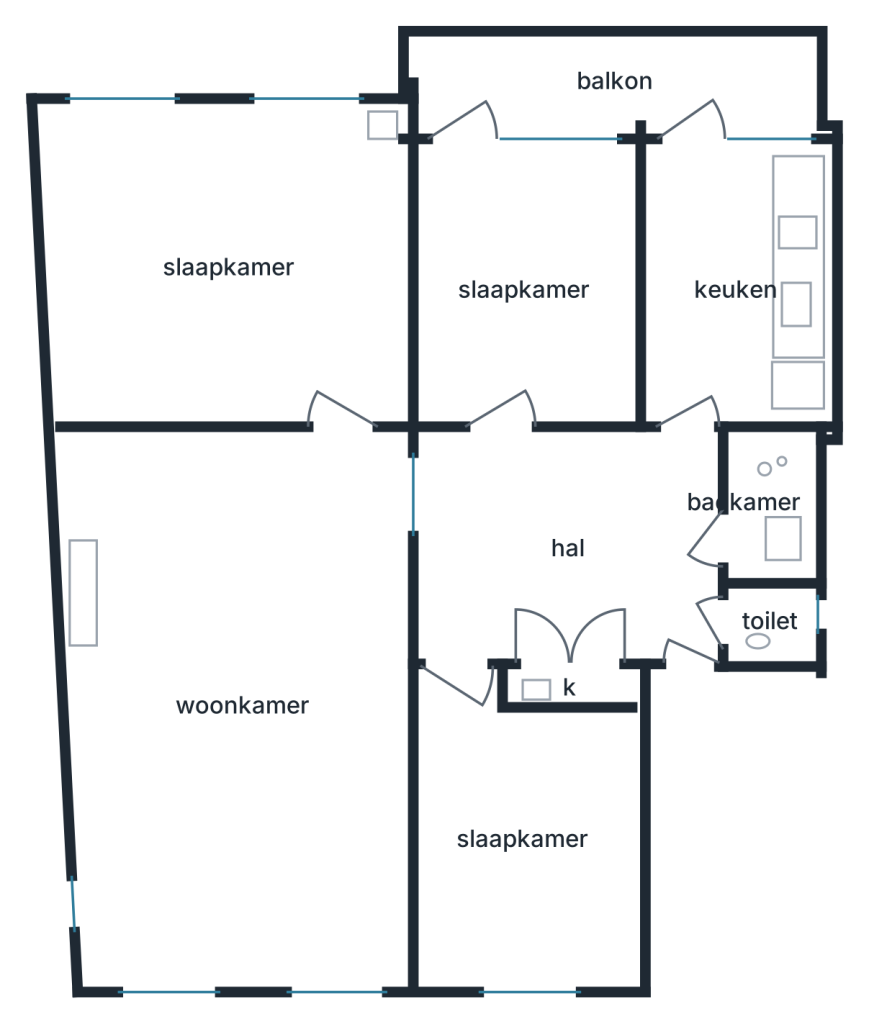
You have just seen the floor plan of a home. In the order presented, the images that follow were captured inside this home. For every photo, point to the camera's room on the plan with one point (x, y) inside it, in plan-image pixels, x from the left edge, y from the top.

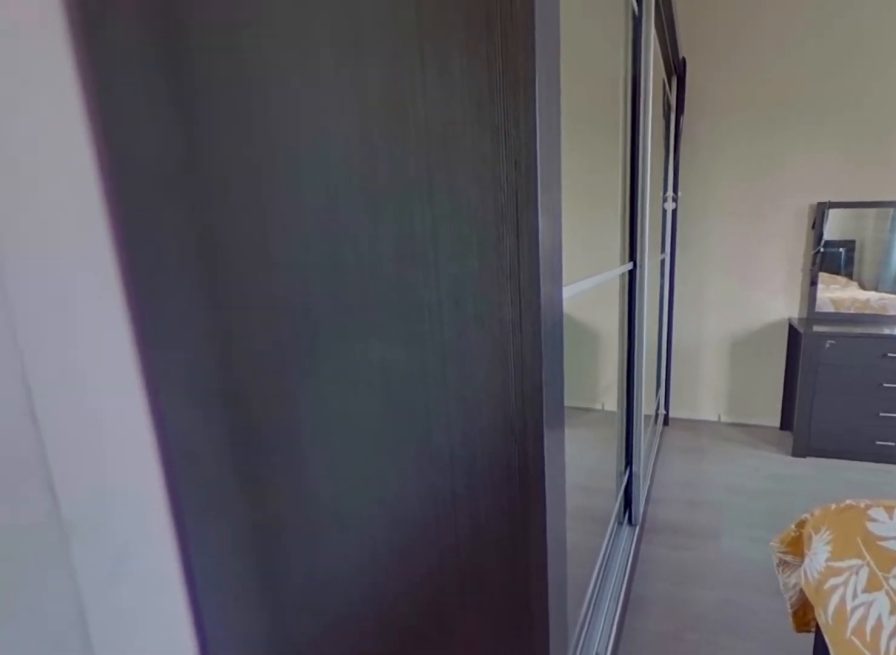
(227, 266)
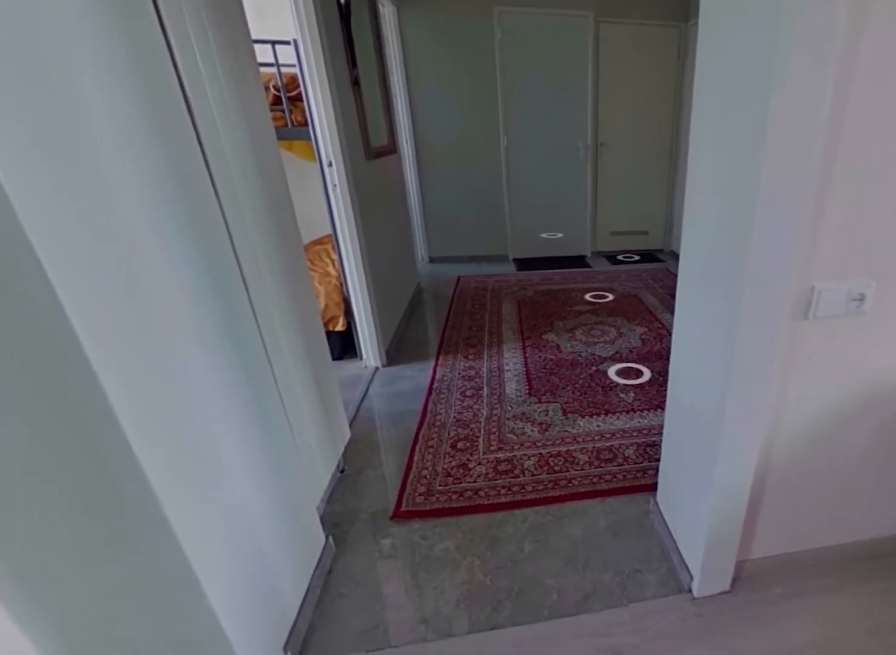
(244, 706)
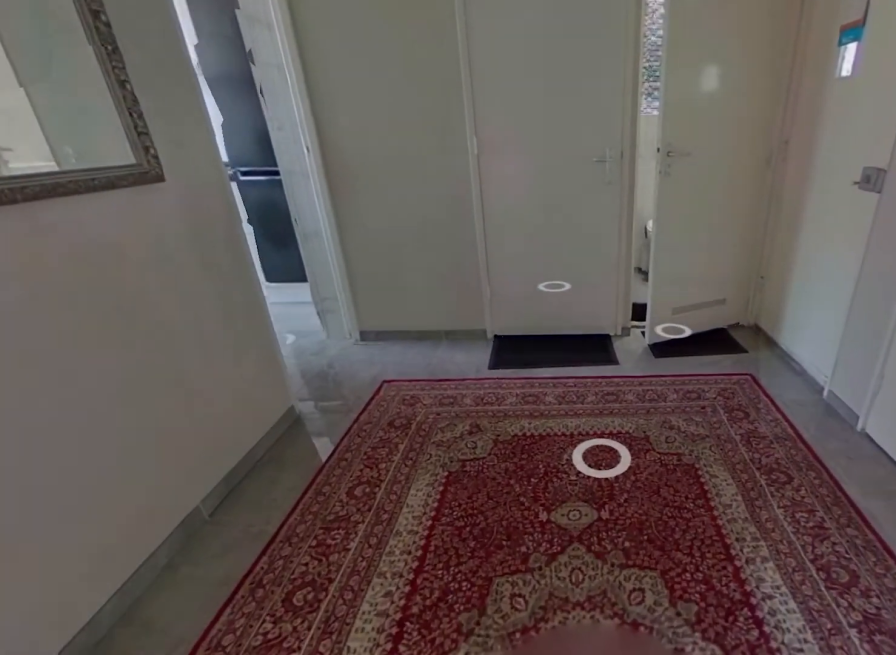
(565, 540)
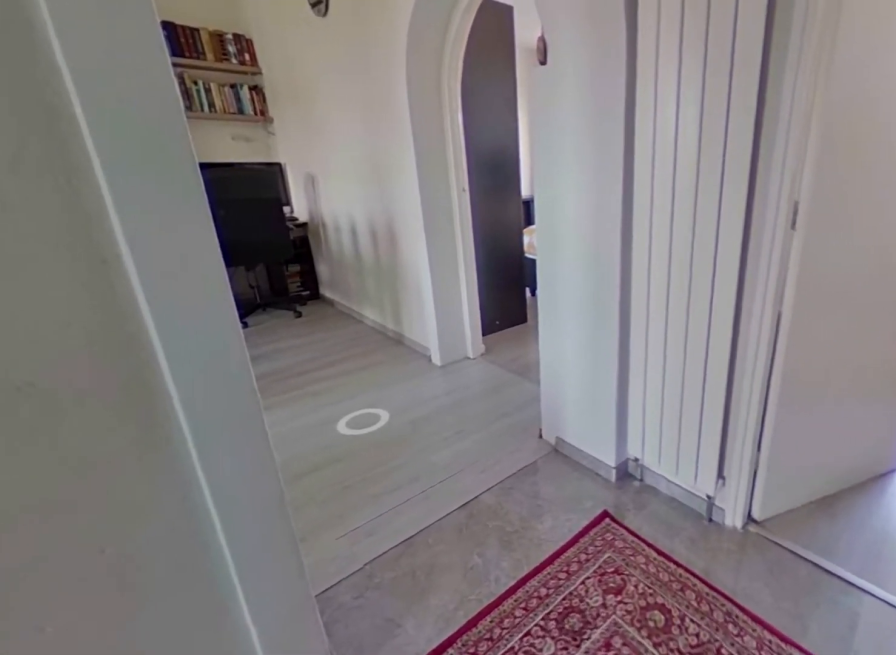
(565, 541)
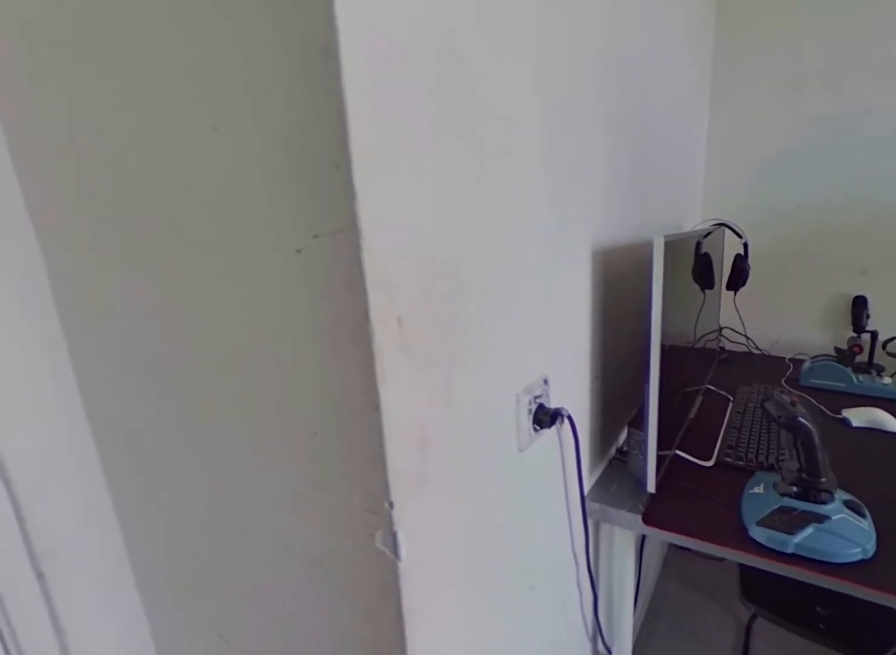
(523, 840)
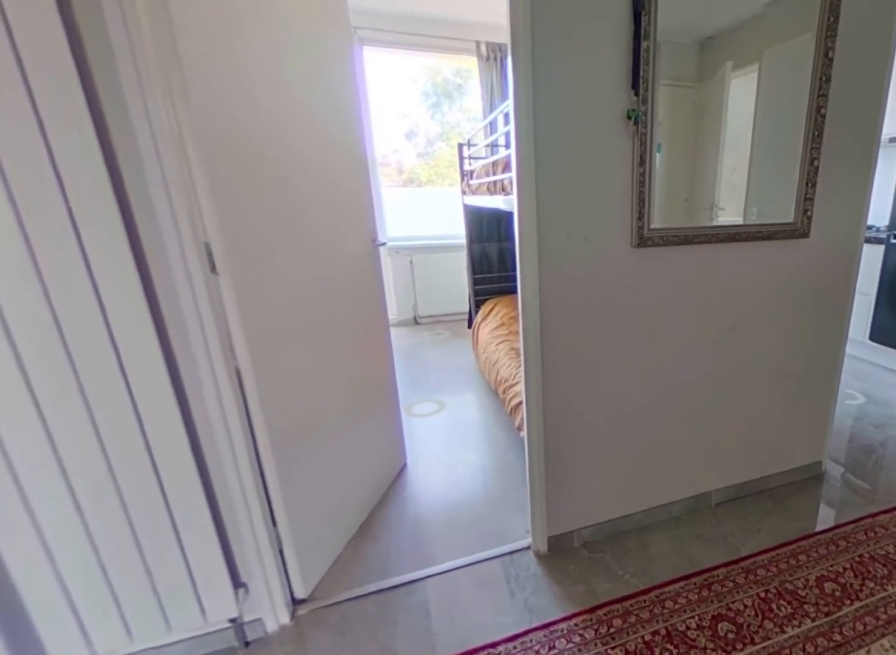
(565, 541)
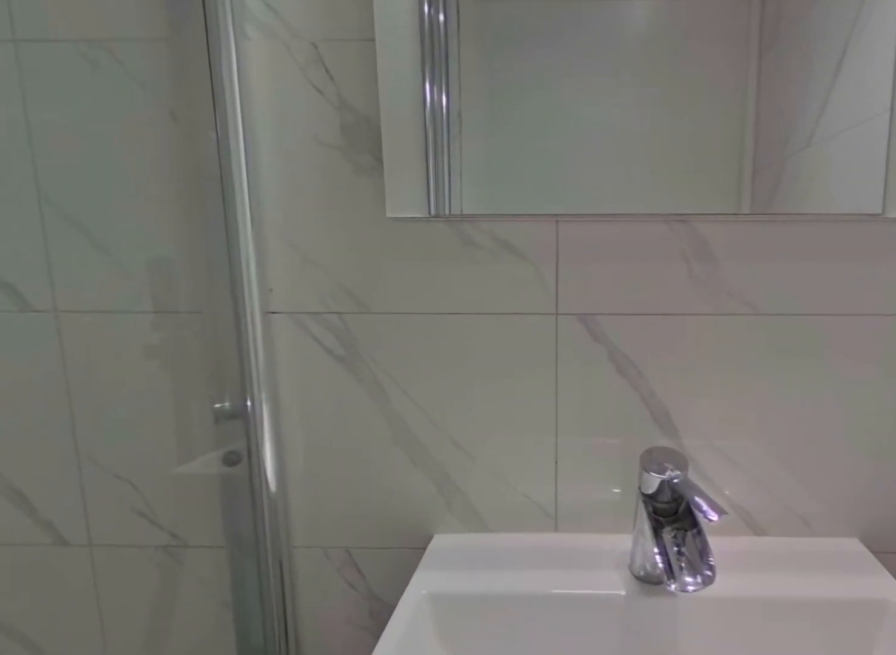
(768, 504)
